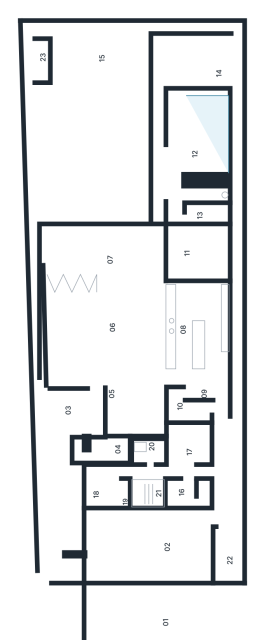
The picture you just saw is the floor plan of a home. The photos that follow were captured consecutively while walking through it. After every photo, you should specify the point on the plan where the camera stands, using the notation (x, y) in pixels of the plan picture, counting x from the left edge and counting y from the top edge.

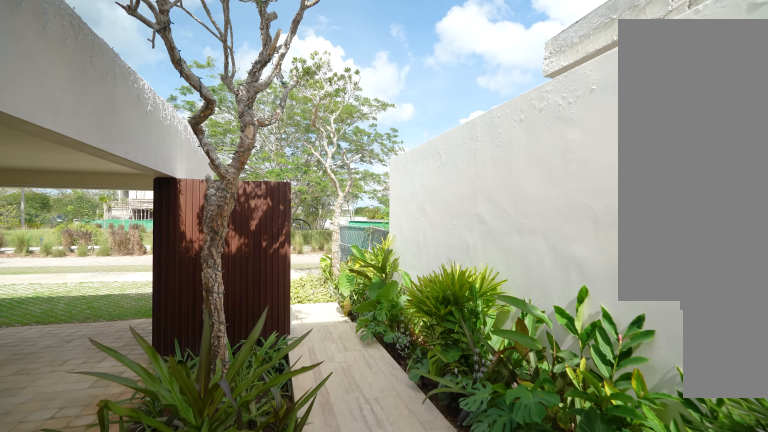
(67, 489)
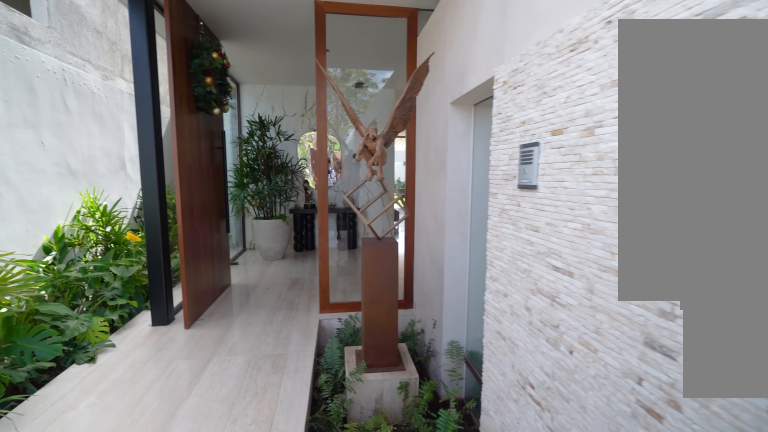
(60, 478)
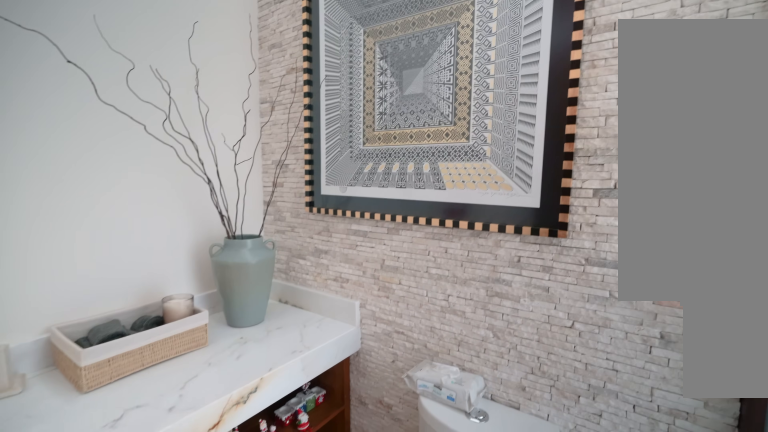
(97, 443)
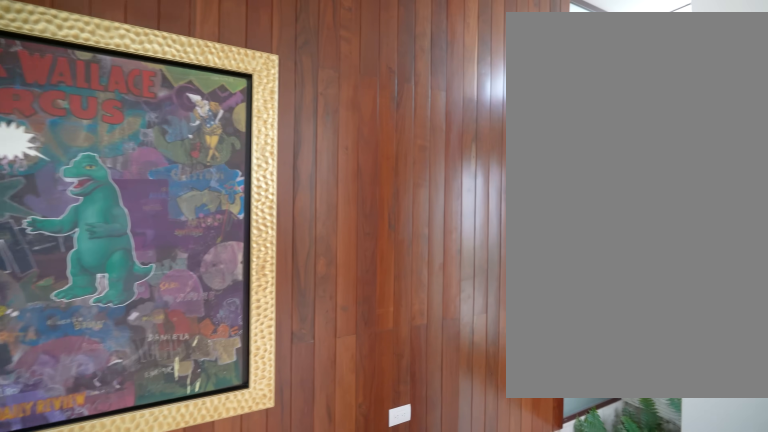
(83, 411)
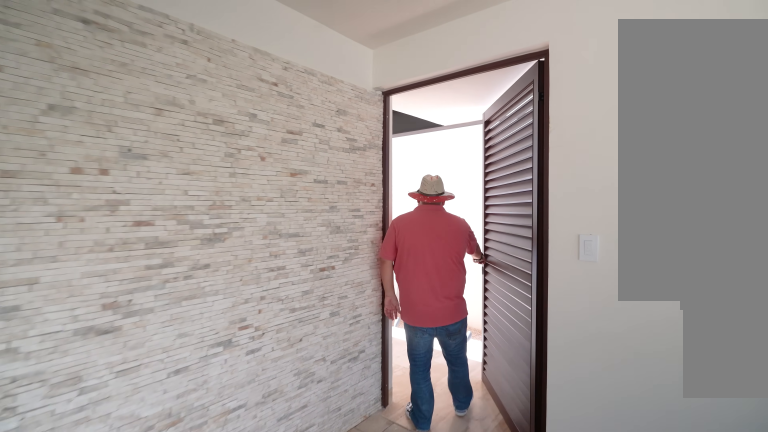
(164, 566)
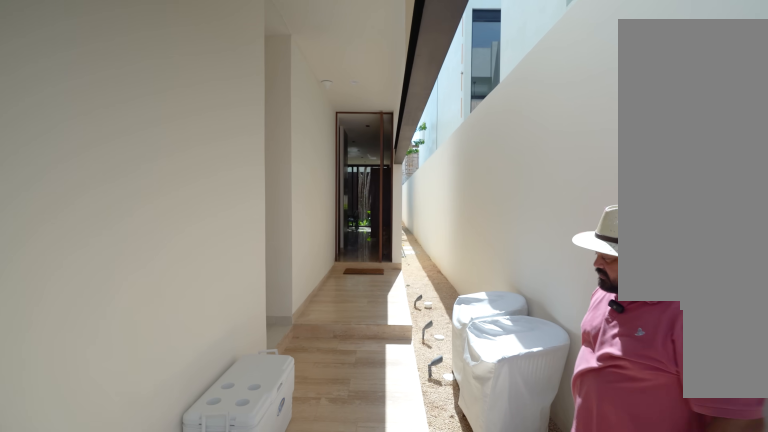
(235, 501)
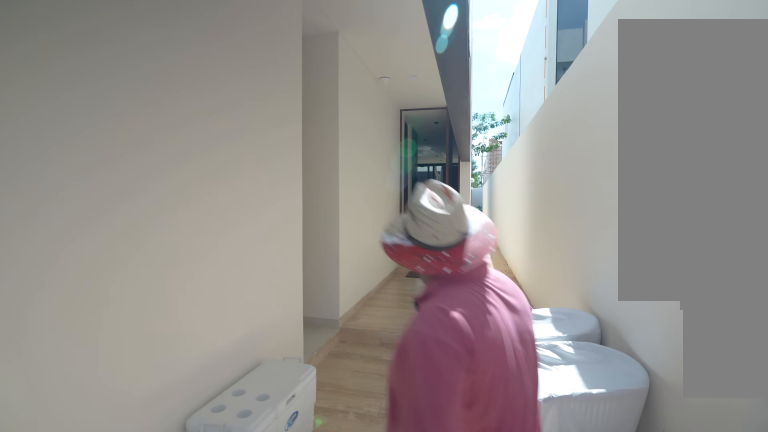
(235, 501)
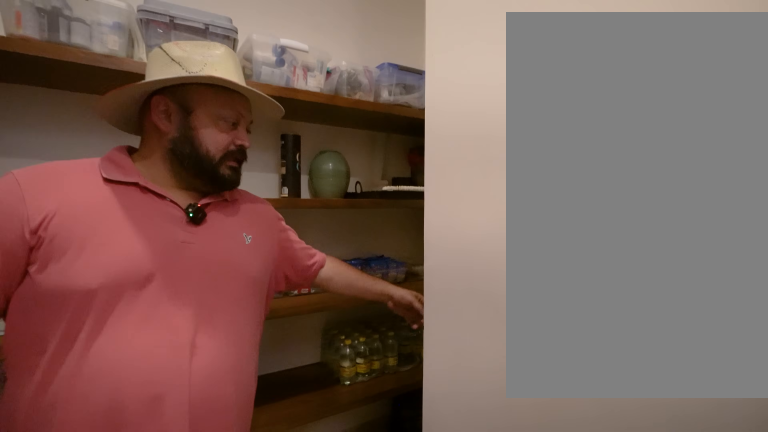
(179, 409)
